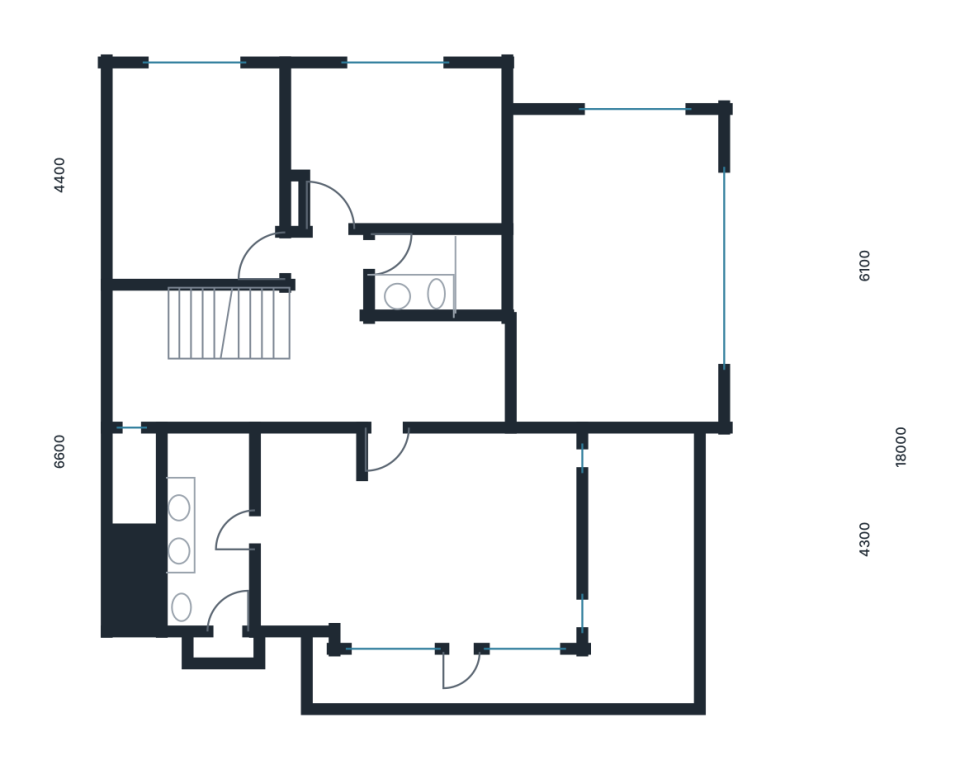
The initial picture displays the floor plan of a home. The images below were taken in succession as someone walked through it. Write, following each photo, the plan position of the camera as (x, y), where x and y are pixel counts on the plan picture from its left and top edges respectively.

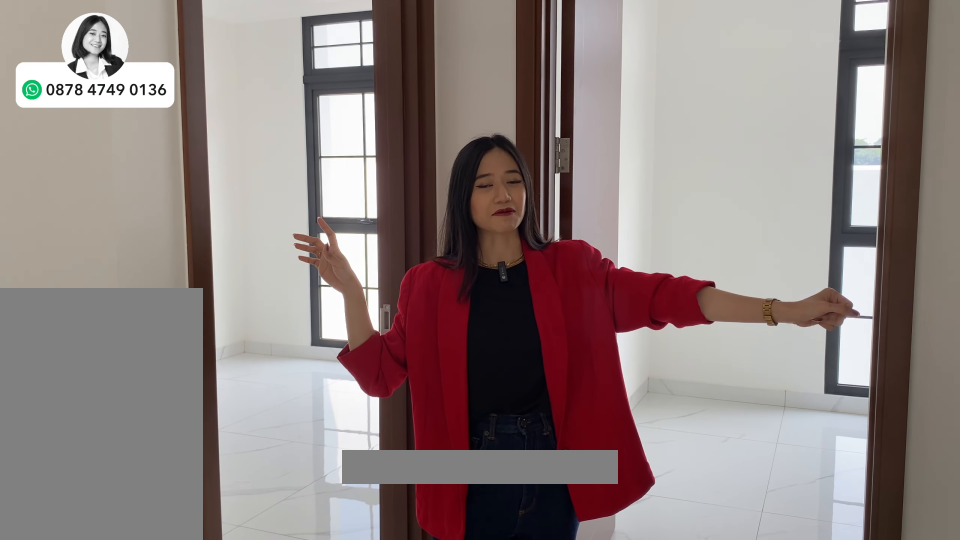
(331, 366)
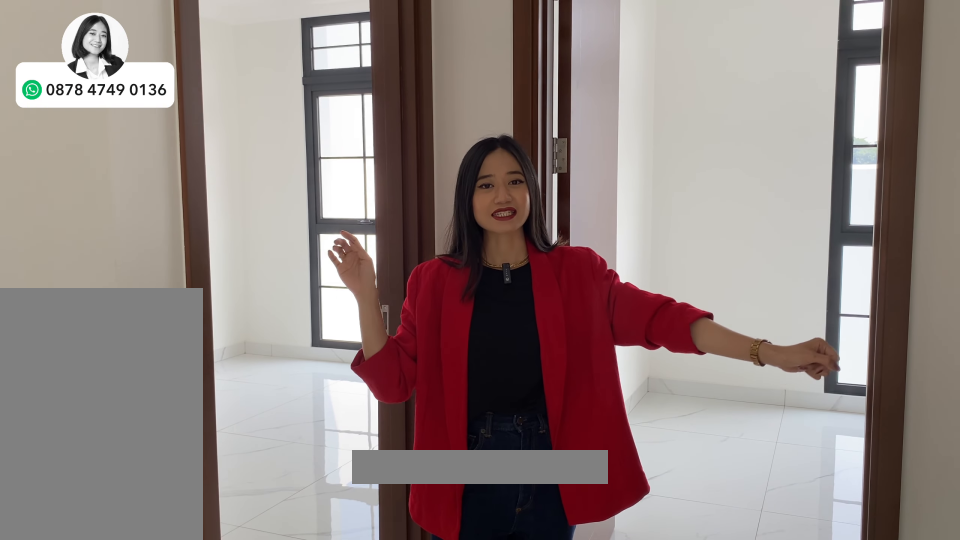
(331, 366)
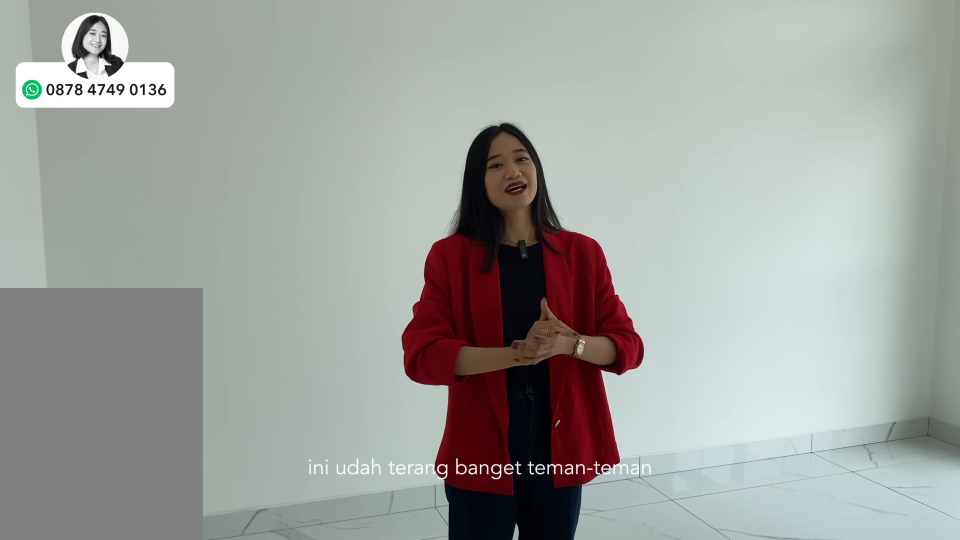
(194, 167)
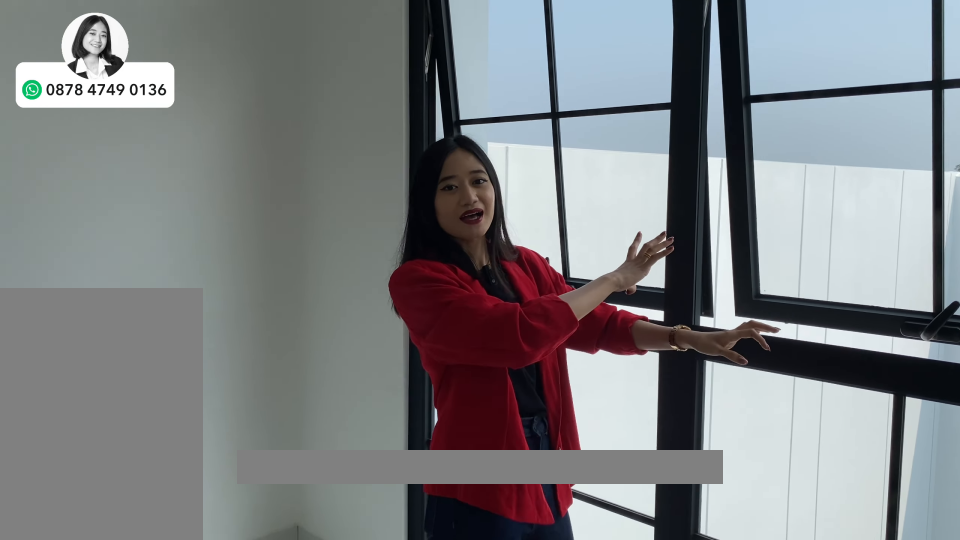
(193, 167)
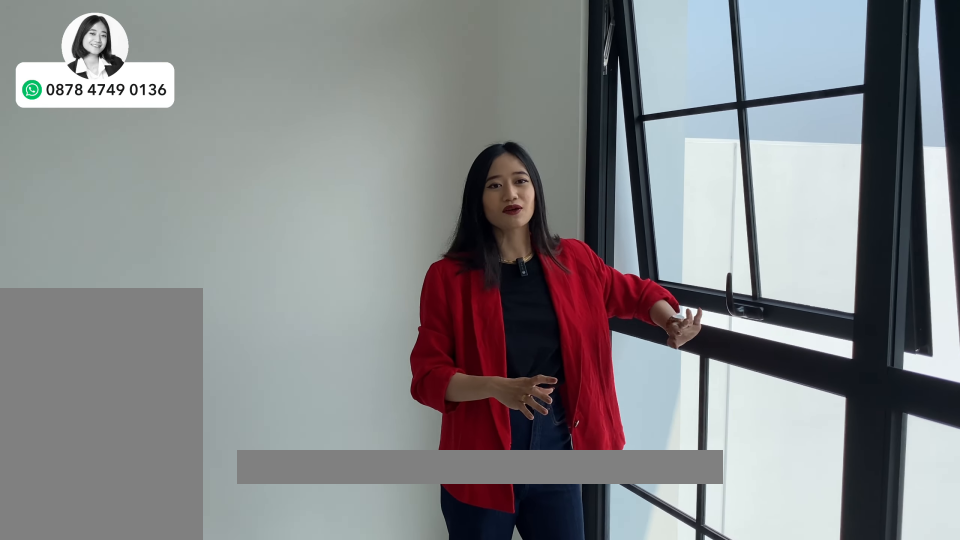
(193, 167)
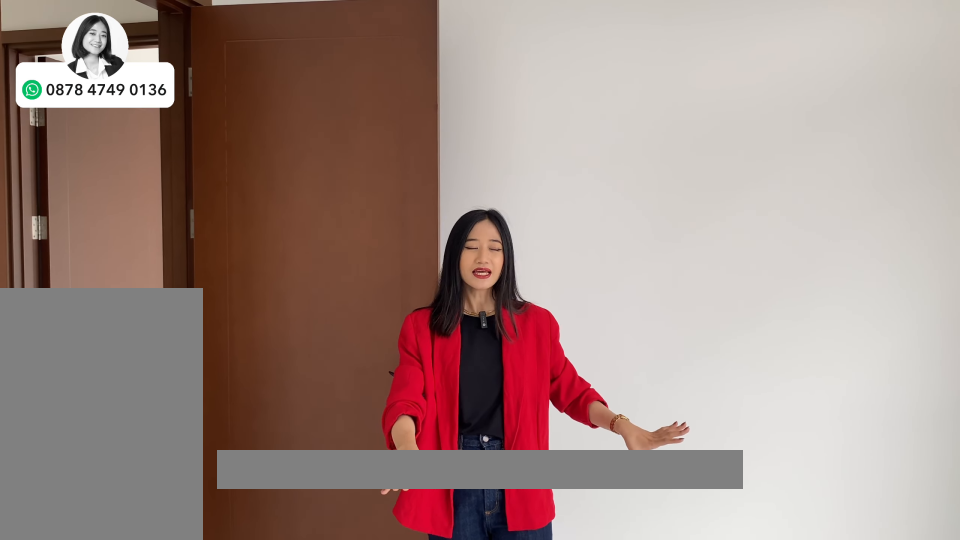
(413, 146)
